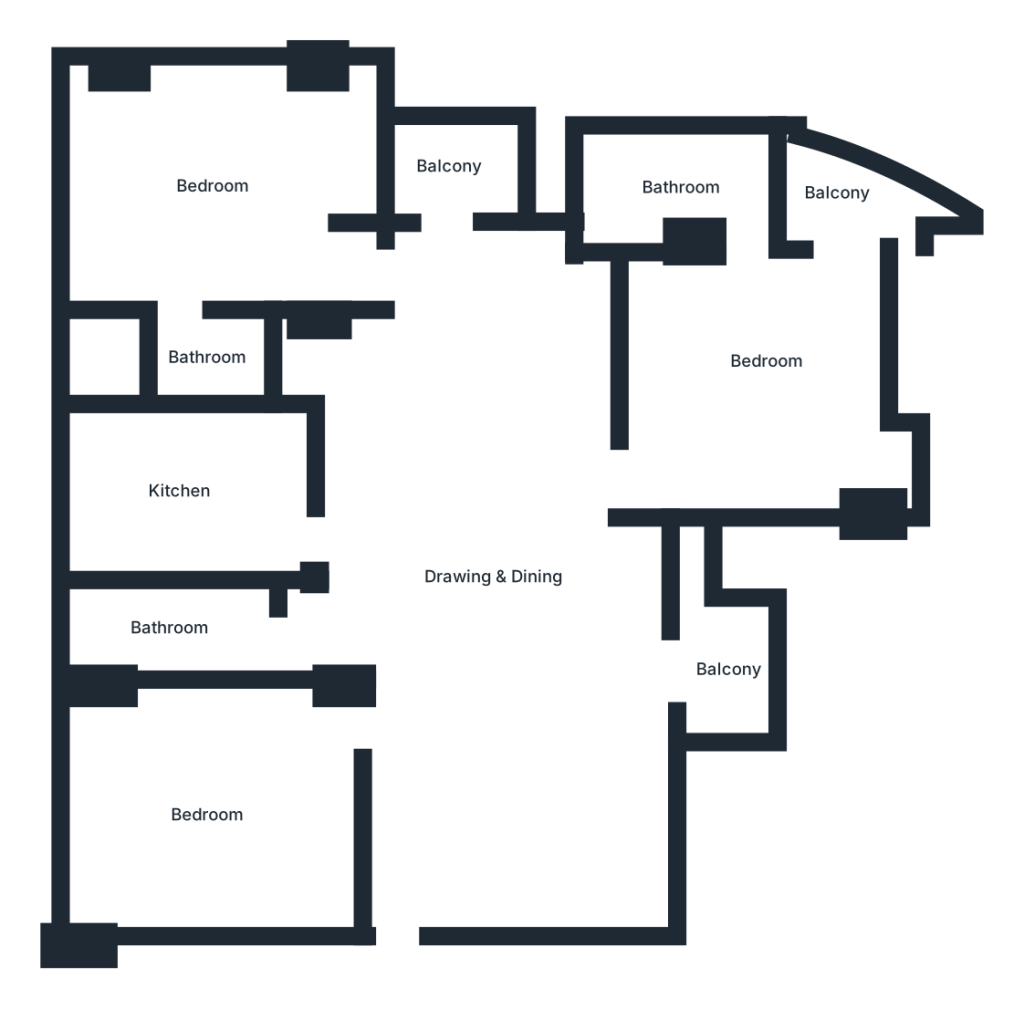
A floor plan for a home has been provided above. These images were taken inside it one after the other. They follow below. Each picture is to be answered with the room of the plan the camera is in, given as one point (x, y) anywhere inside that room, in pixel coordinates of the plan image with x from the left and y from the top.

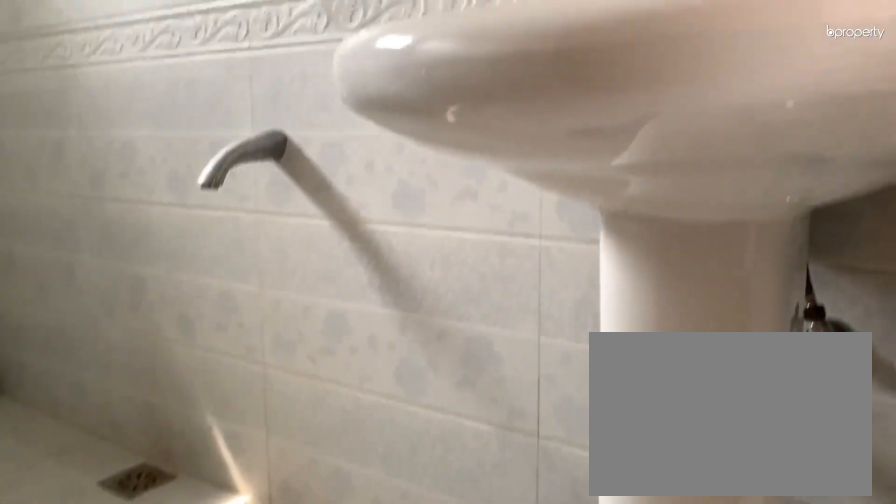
(170, 638)
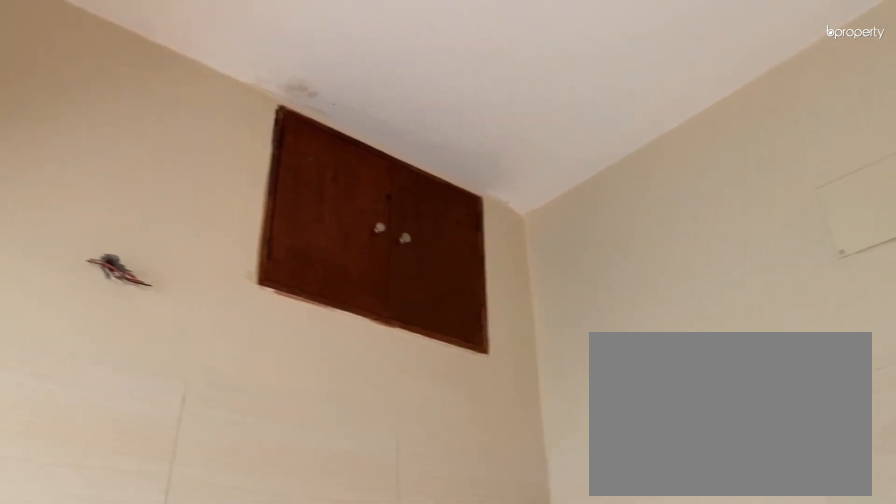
(188, 495)
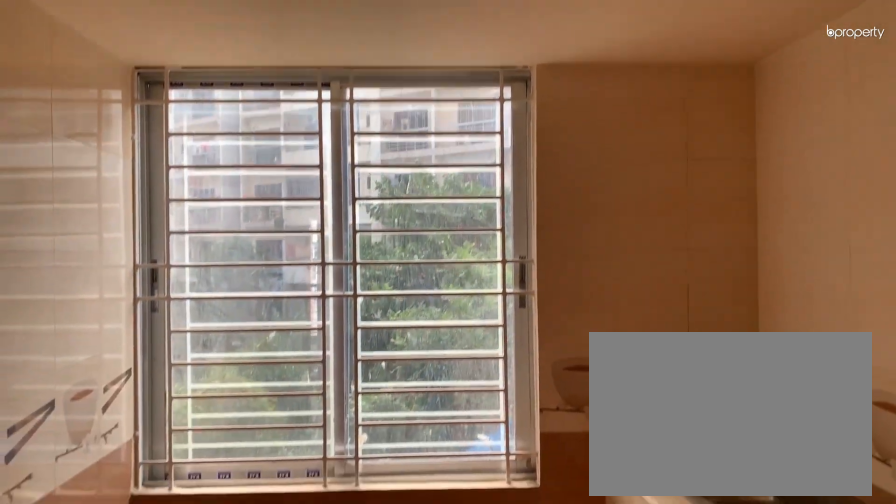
(188, 495)
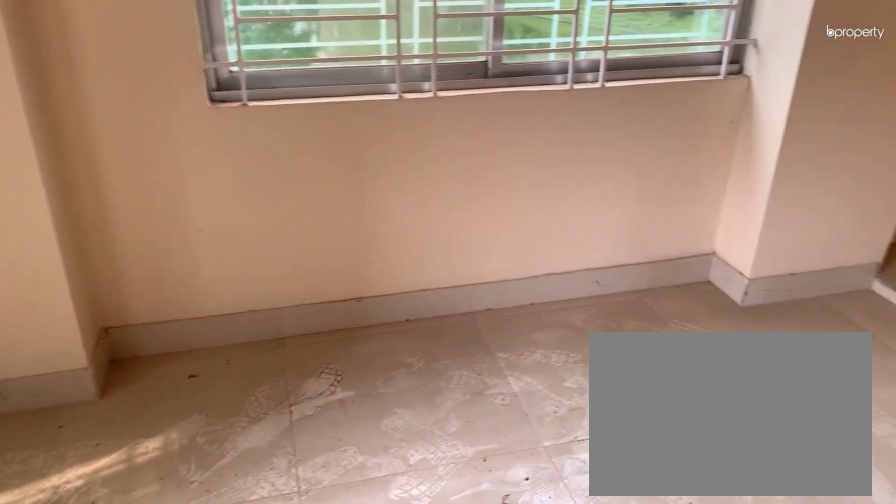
(218, 197)
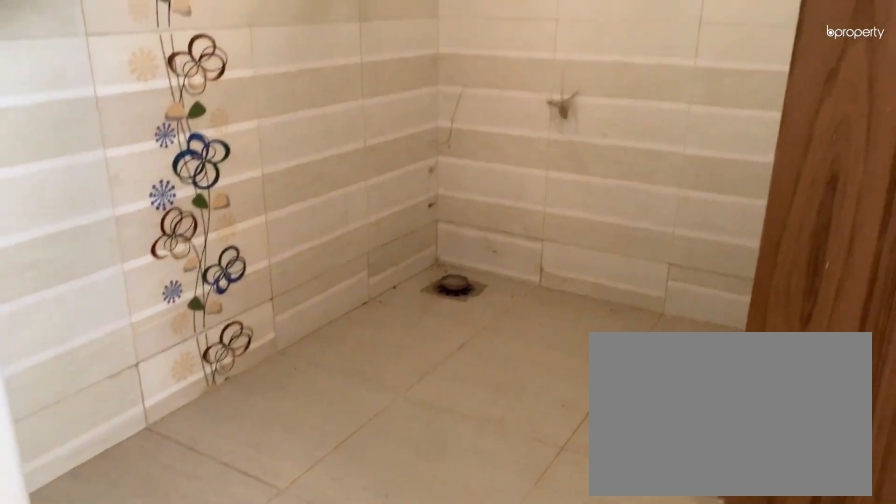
(181, 358)
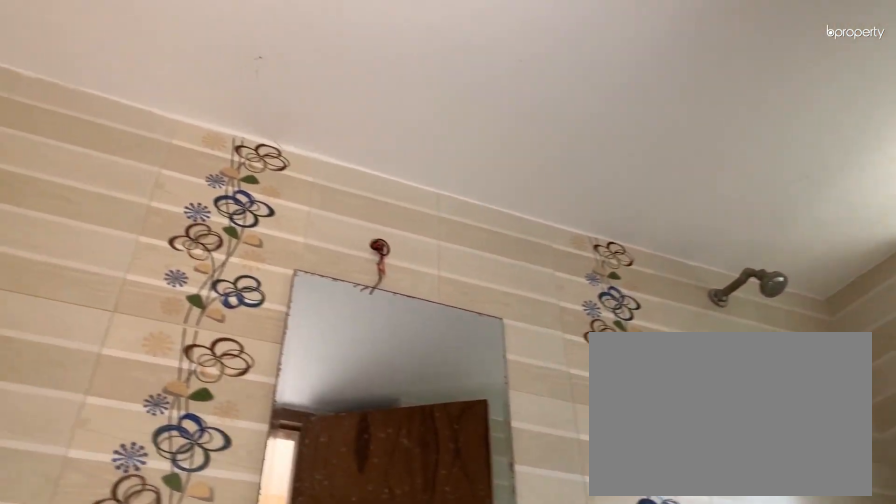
(181, 358)
